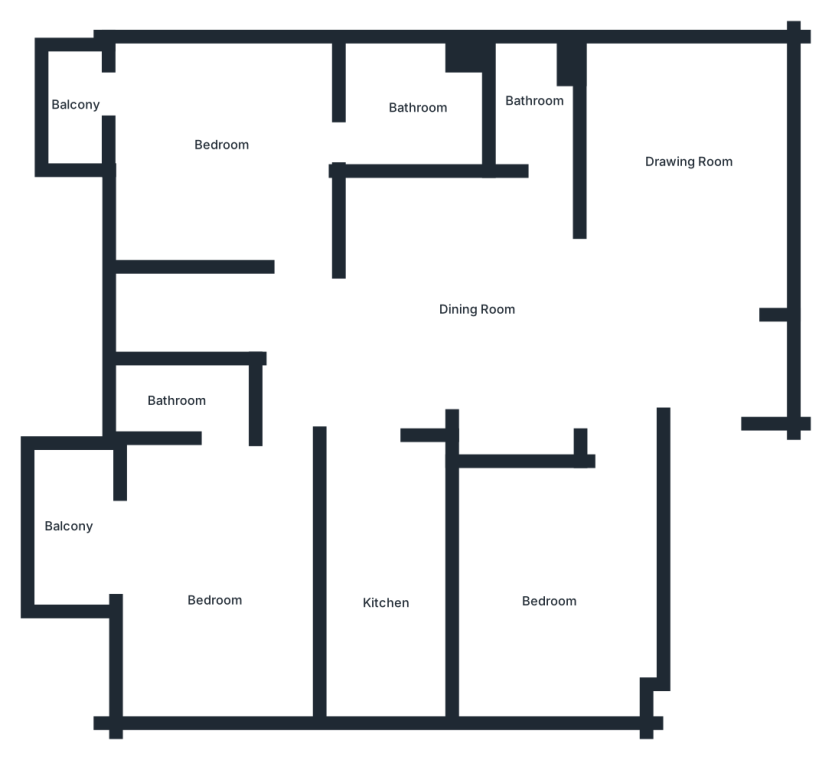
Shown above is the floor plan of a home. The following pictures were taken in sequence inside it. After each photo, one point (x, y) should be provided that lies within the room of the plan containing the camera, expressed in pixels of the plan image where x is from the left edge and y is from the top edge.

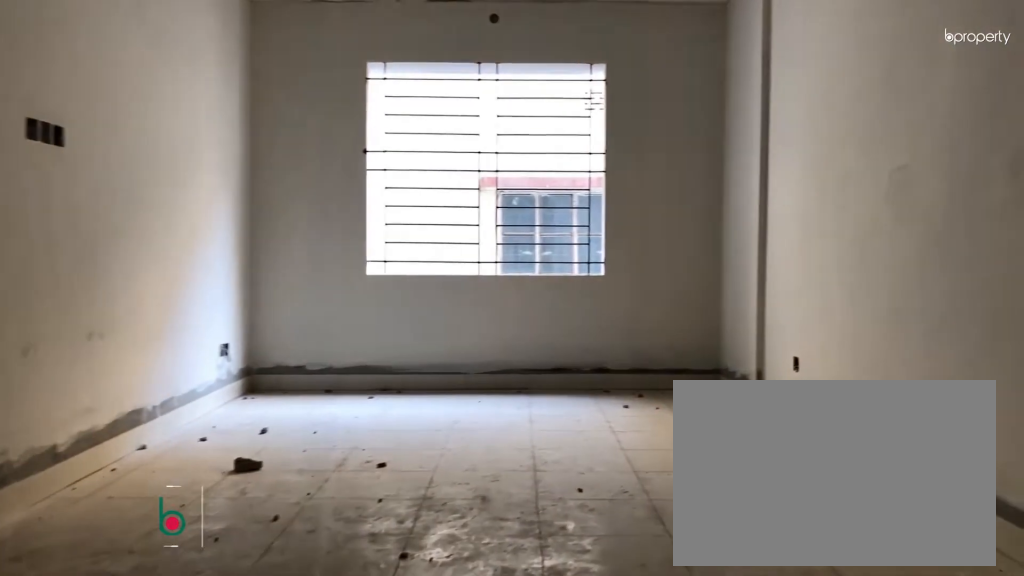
(700, 358)
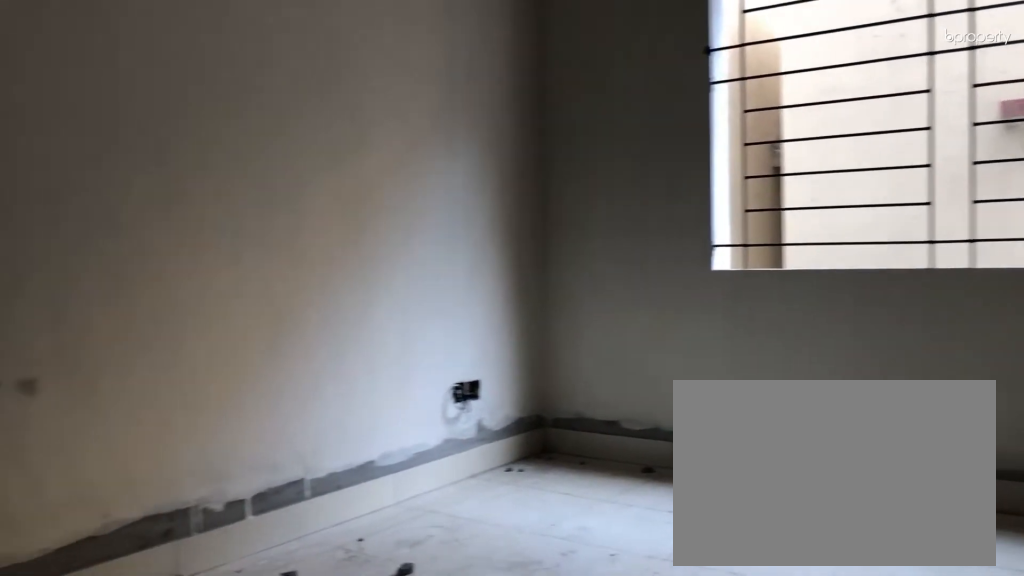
(685, 180)
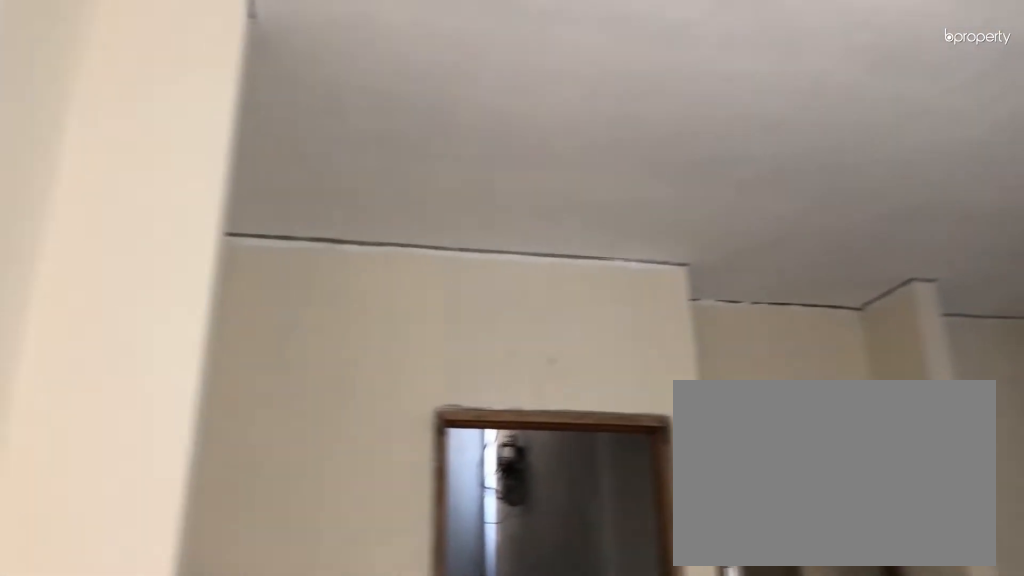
(683, 287)
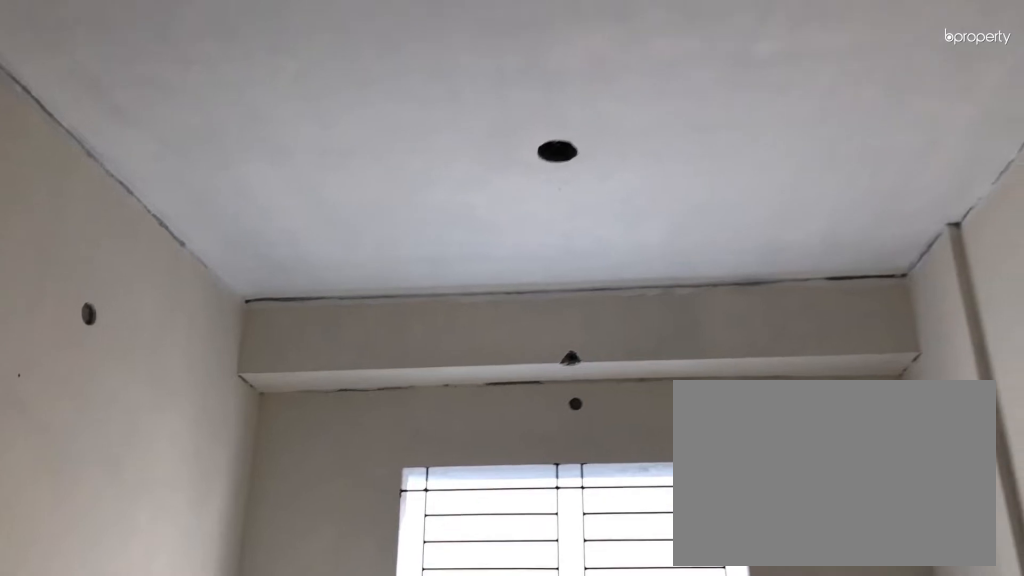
(681, 176)
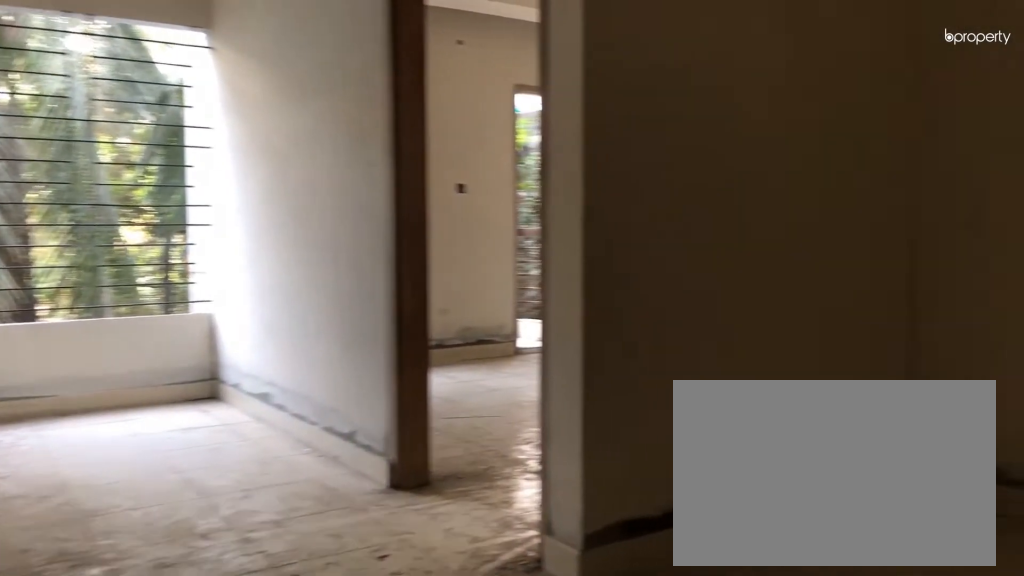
(453, 301)
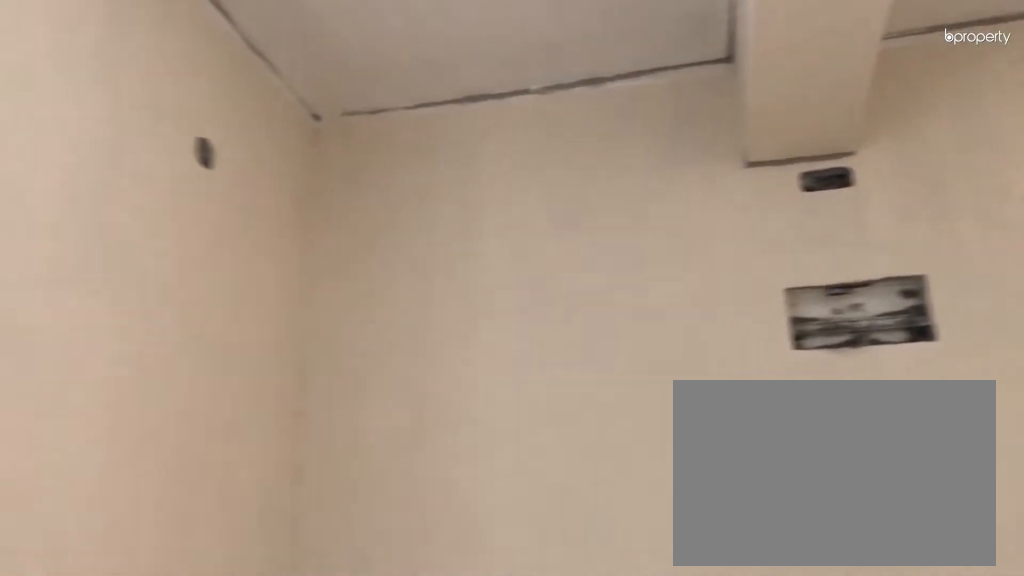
(453, 301)
